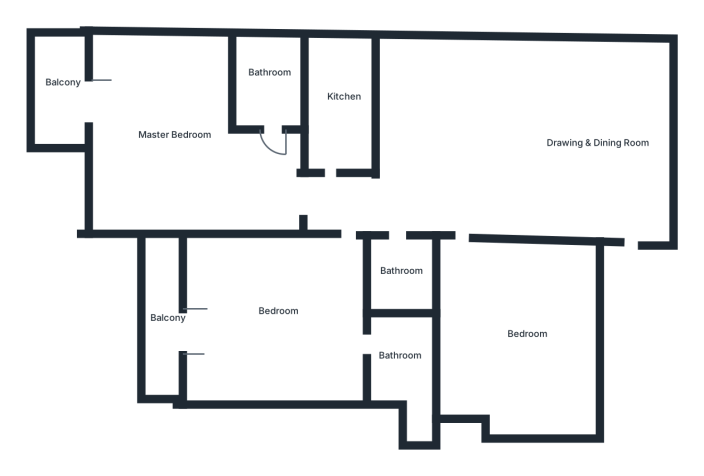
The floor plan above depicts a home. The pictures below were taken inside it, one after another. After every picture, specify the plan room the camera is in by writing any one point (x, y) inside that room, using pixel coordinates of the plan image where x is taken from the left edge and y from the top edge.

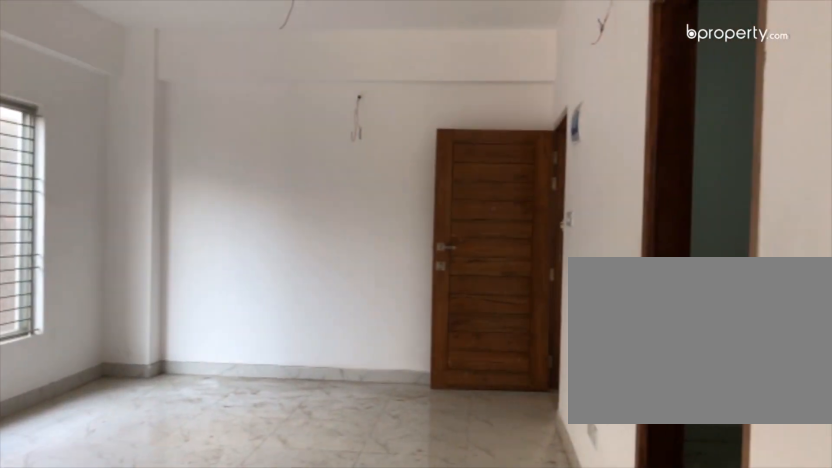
(526, 141)
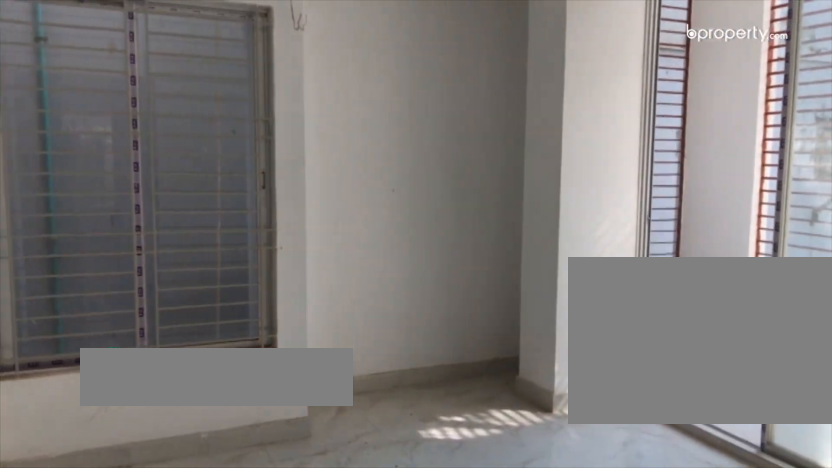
(271, 323)
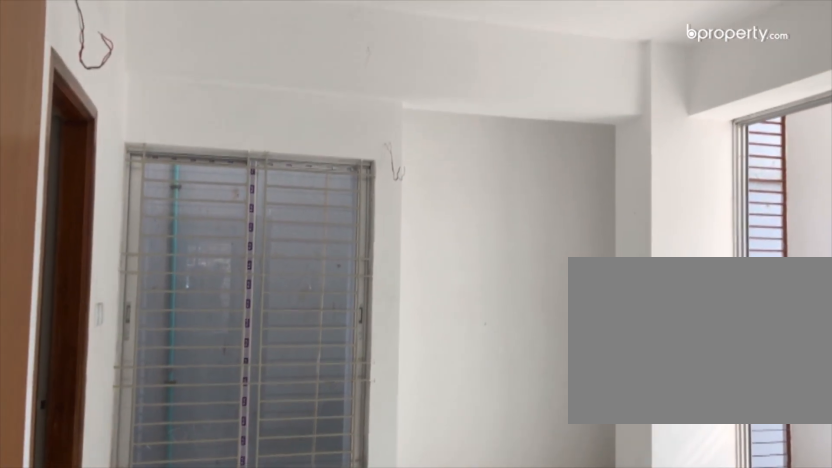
(271, 323)
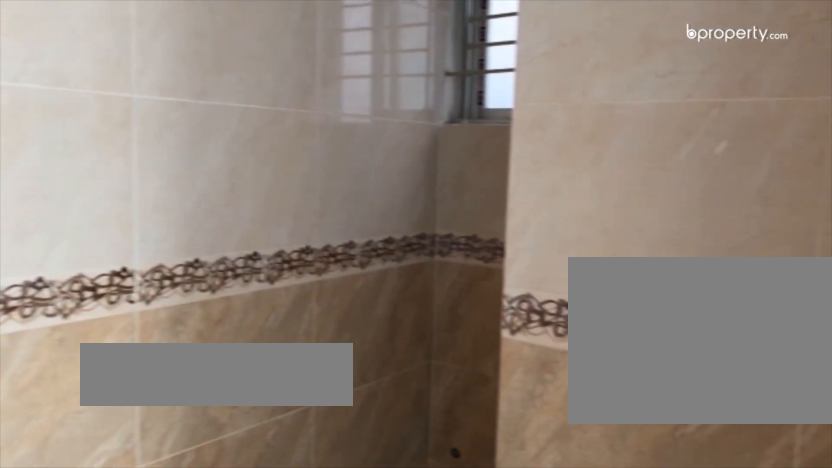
(400, 349)
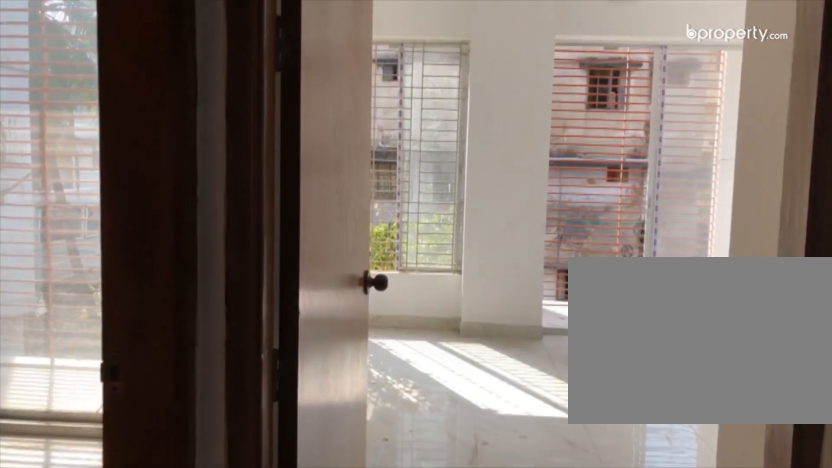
(315, 192)
